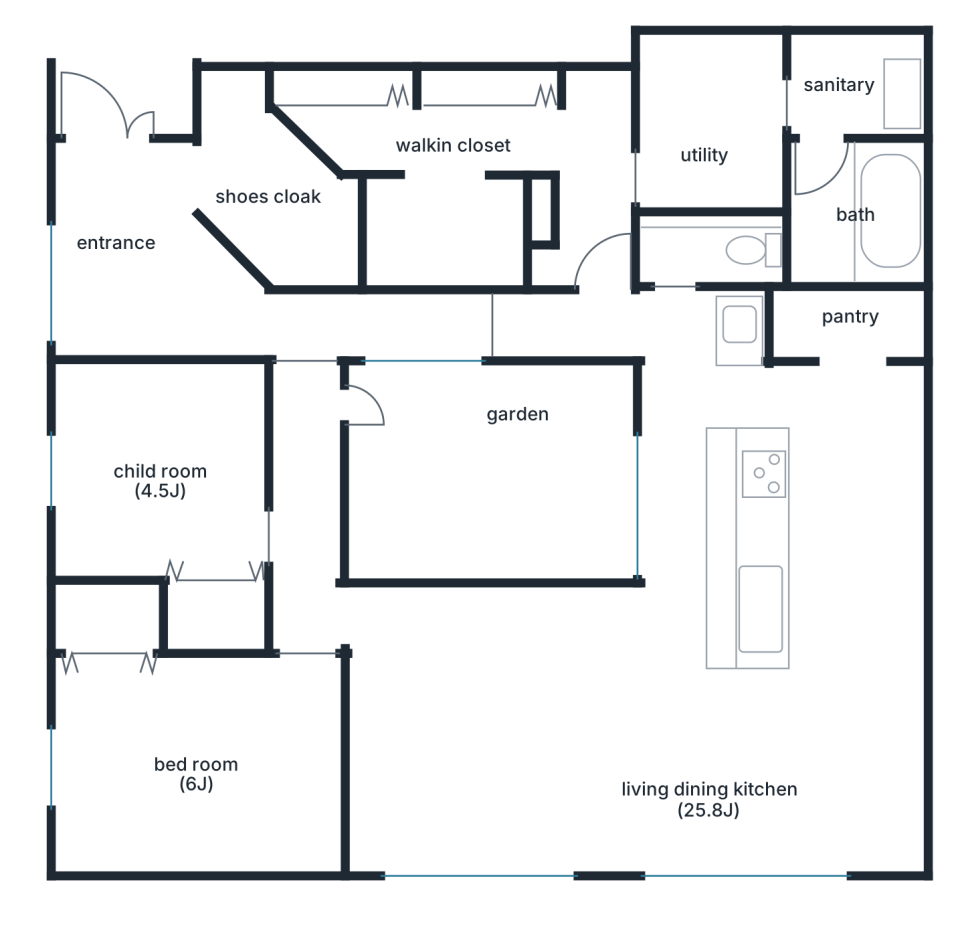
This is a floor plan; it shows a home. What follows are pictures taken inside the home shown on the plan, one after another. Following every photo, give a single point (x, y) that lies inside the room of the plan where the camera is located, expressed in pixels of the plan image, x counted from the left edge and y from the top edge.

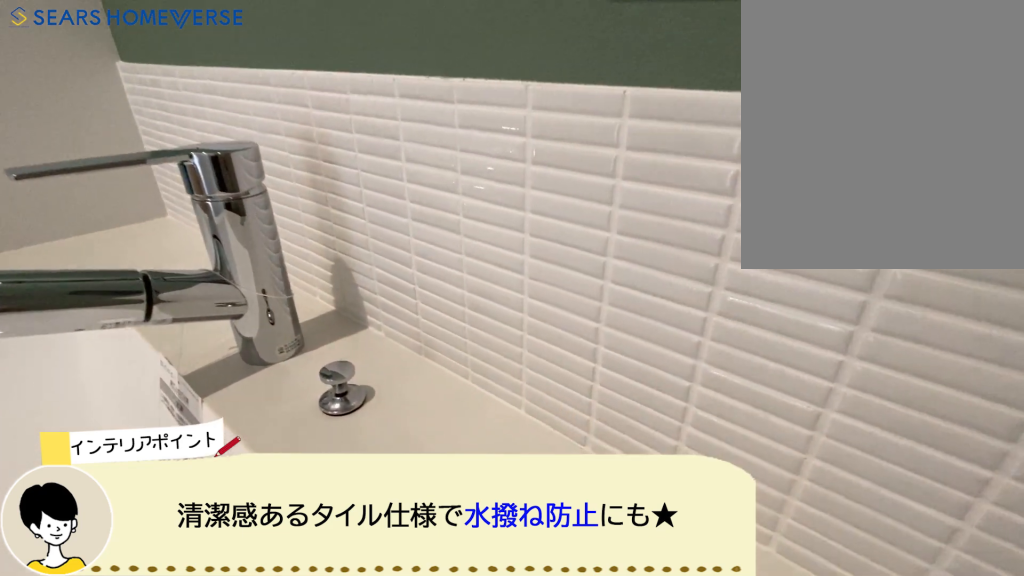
(670, 331)
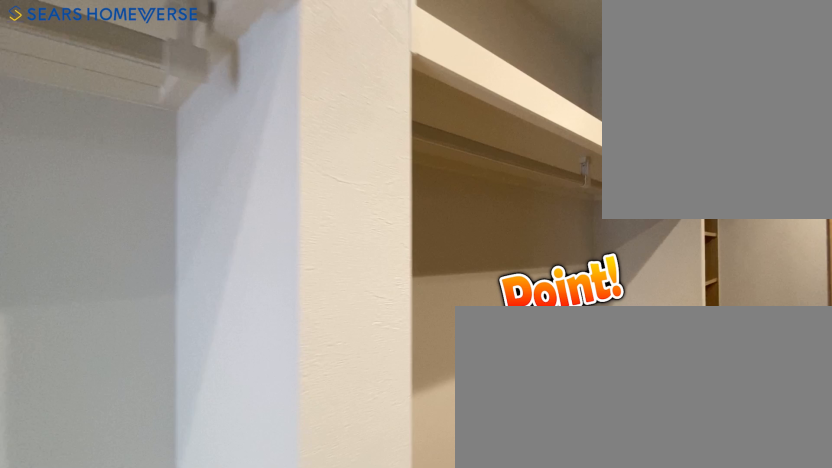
(446, 210)
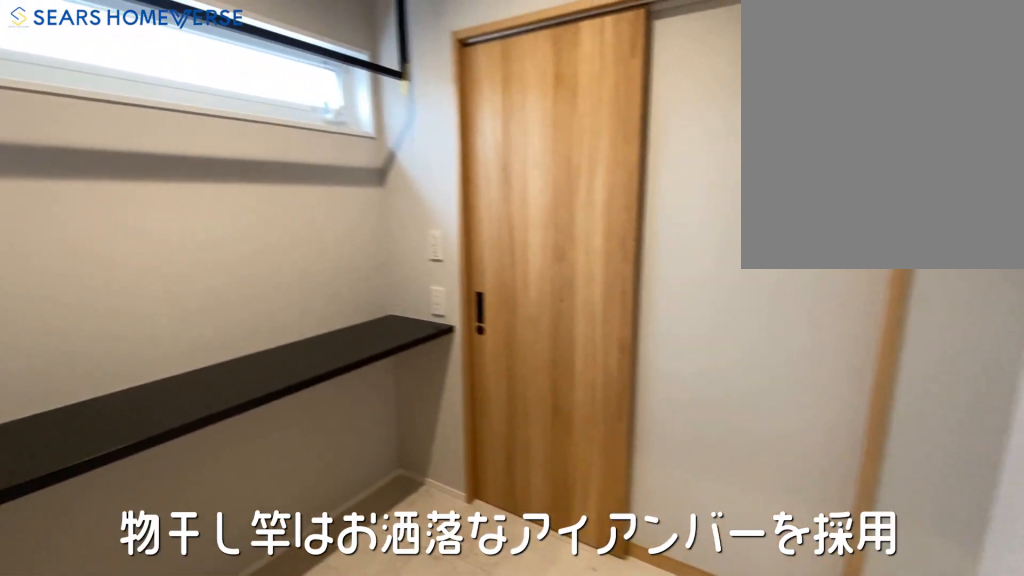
(714, 142)
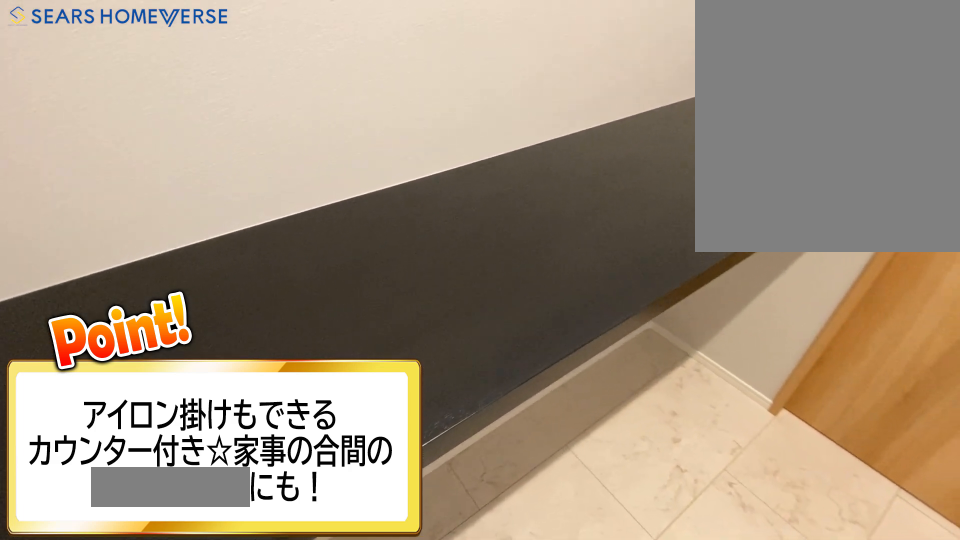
(714, 141)
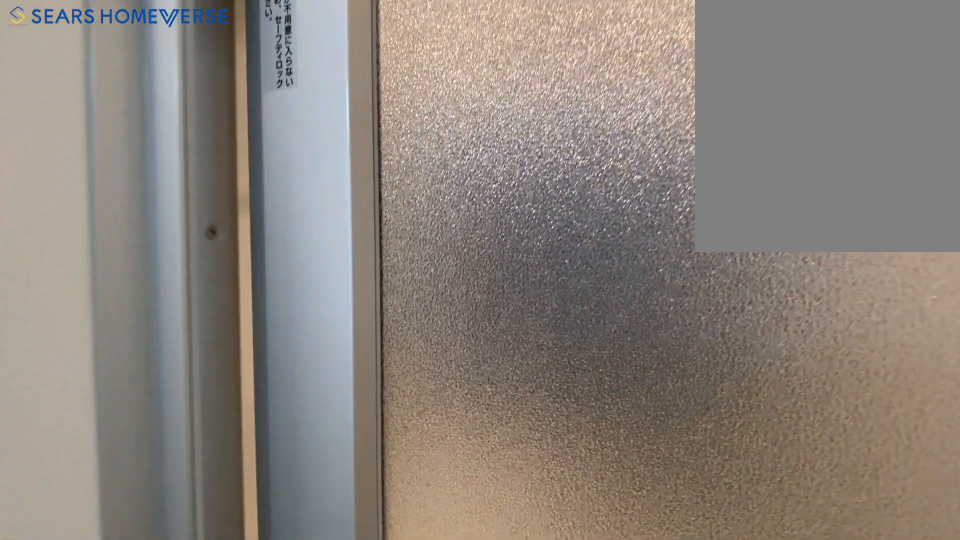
(857, 154)
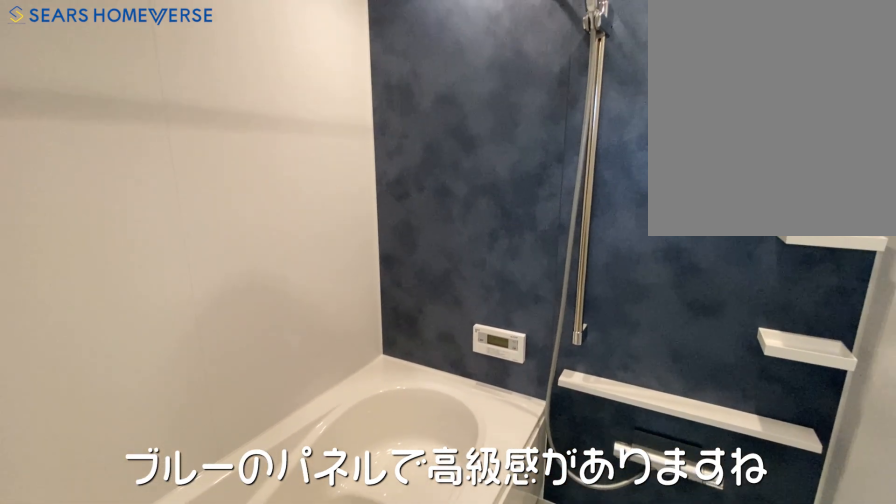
(858, 154)
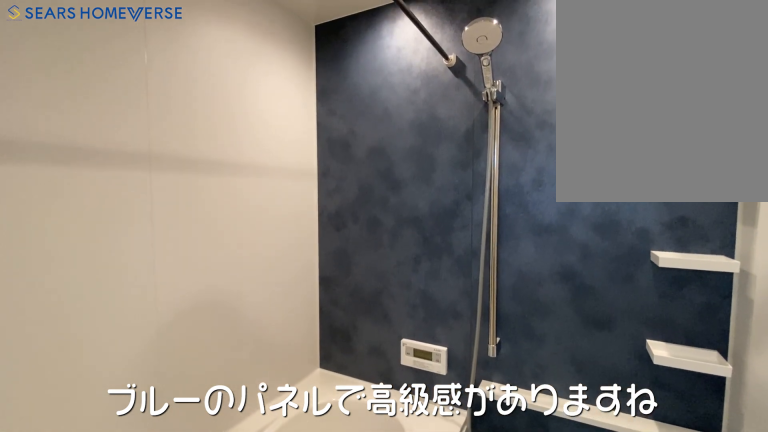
(882, 180)
